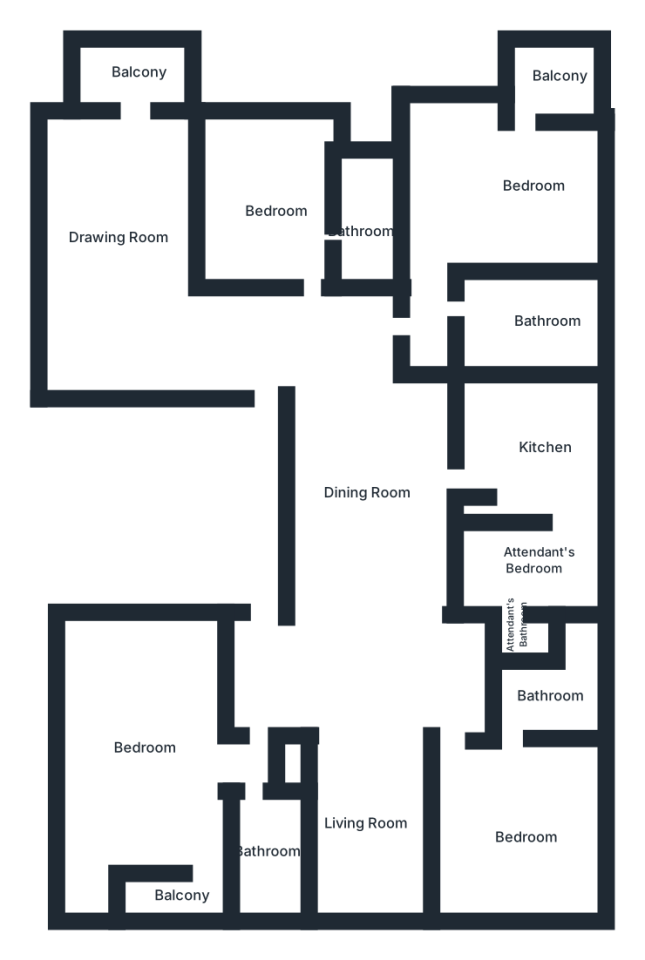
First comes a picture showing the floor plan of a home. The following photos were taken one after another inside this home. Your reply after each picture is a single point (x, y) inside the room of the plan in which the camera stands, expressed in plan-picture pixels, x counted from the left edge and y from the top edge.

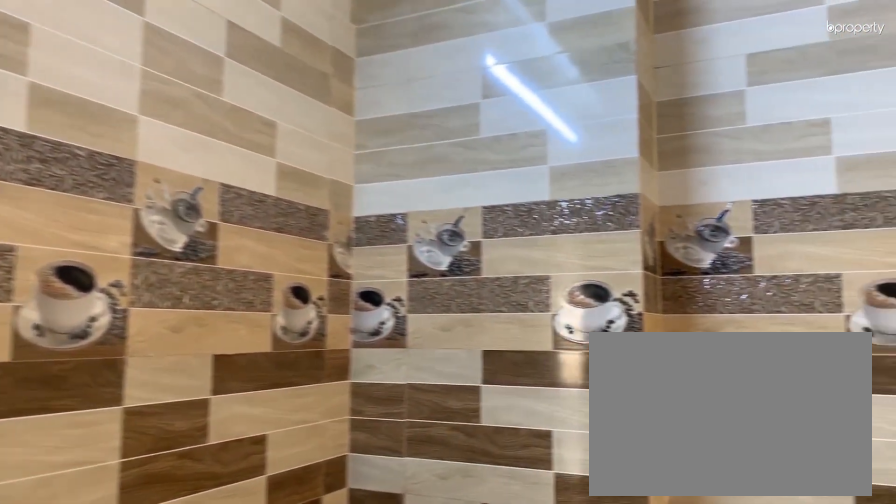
(503, 472)
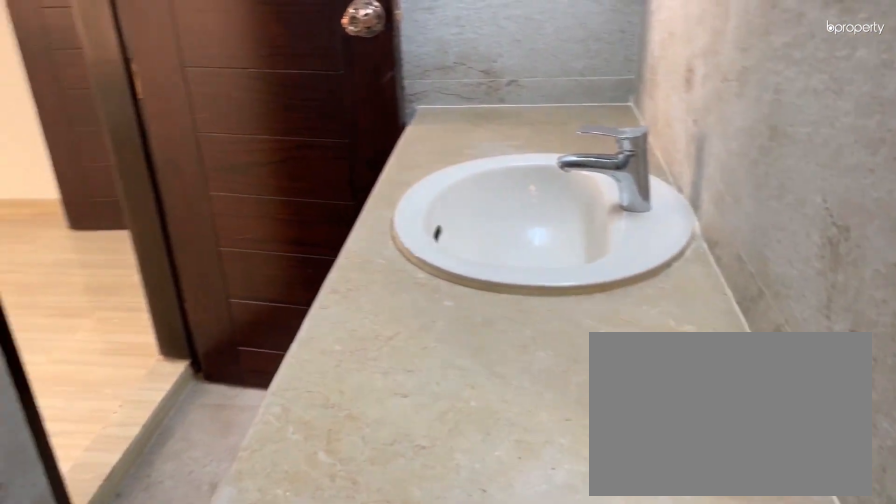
(548, 696)
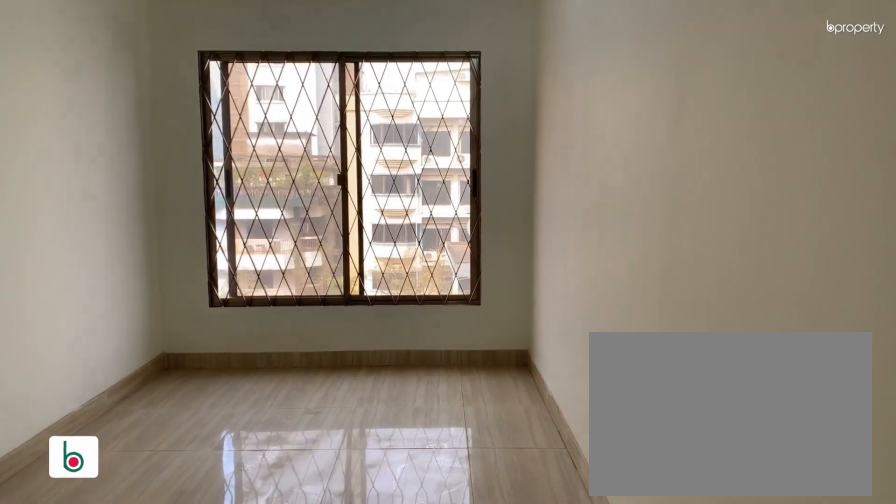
(359, 831)
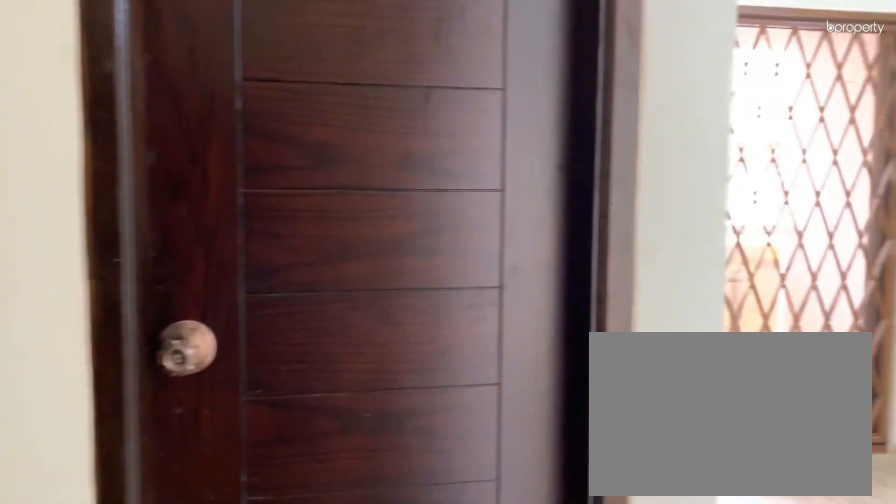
(358, 814)
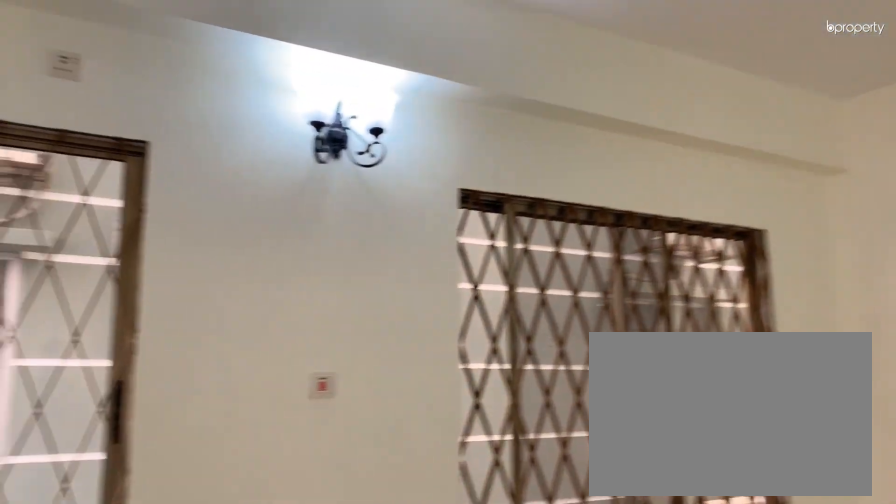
(137, 756)
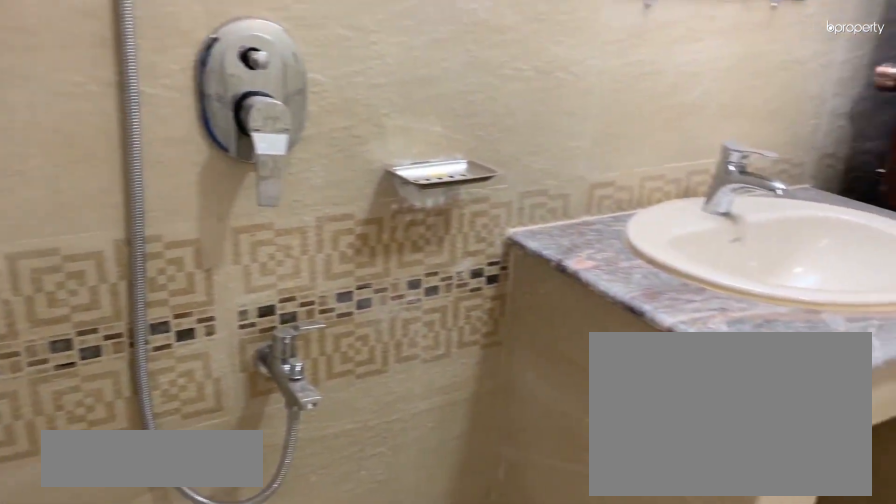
(269, 854)
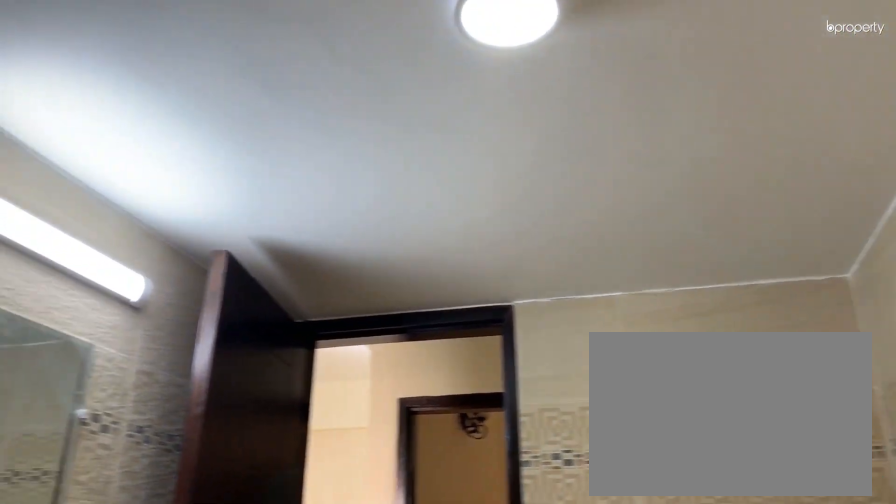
(269, 854)
